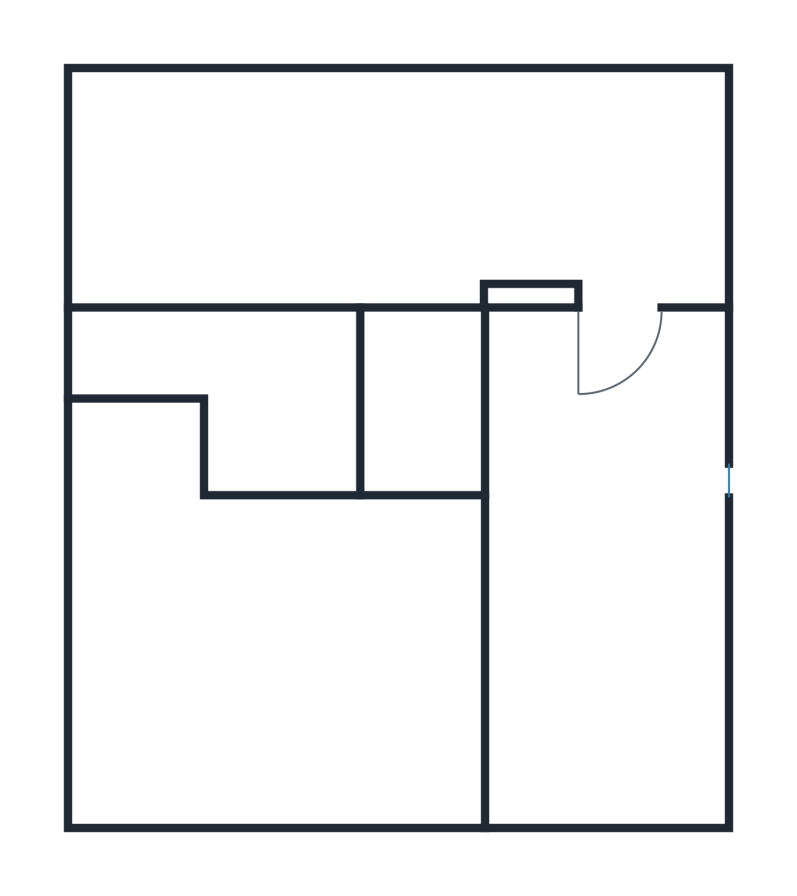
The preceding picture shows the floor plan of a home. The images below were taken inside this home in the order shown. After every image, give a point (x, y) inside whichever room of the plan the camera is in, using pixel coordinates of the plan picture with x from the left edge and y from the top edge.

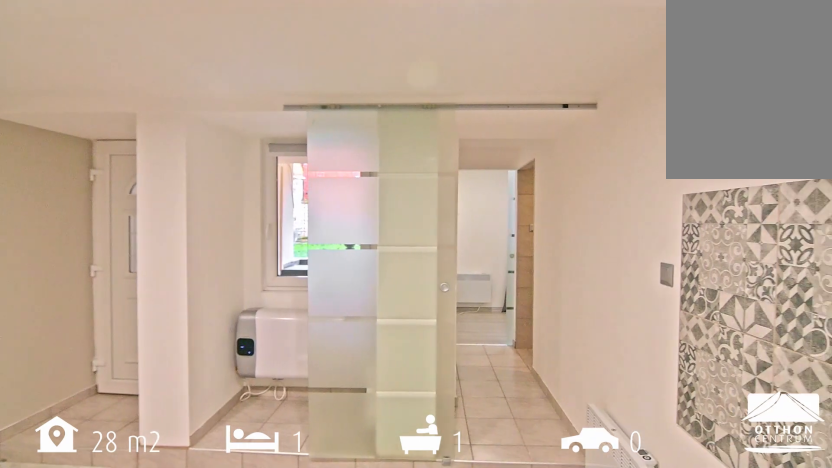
(355, 194)
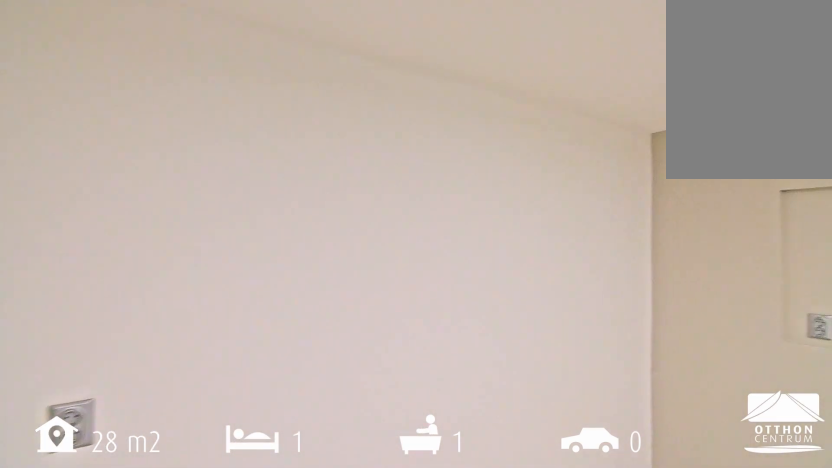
(355, 194)
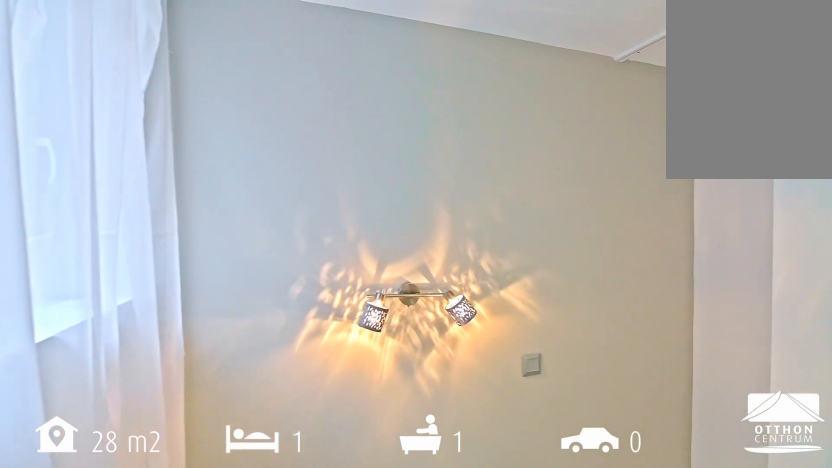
(249, 691)
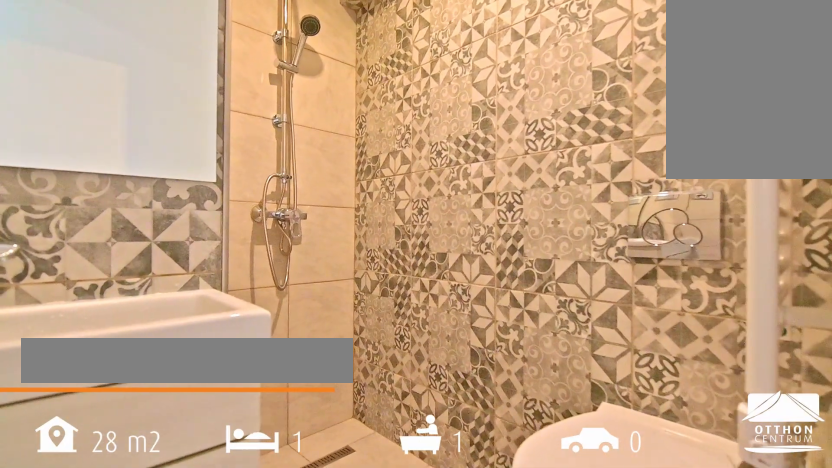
(282, 397)
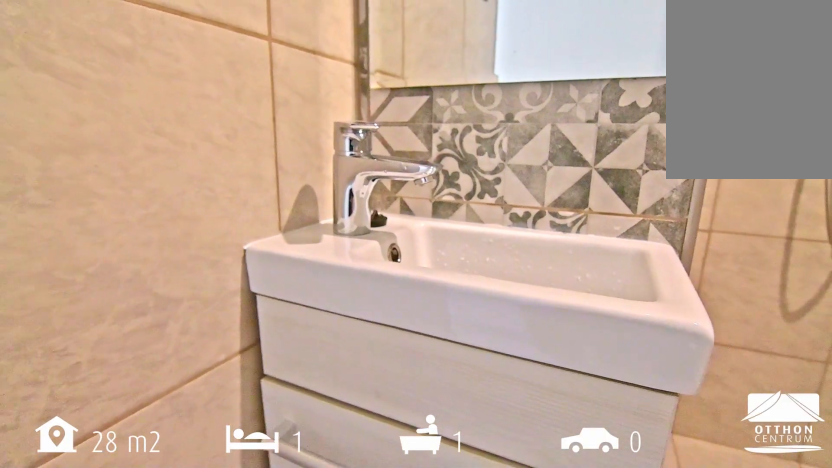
(283, 397)
